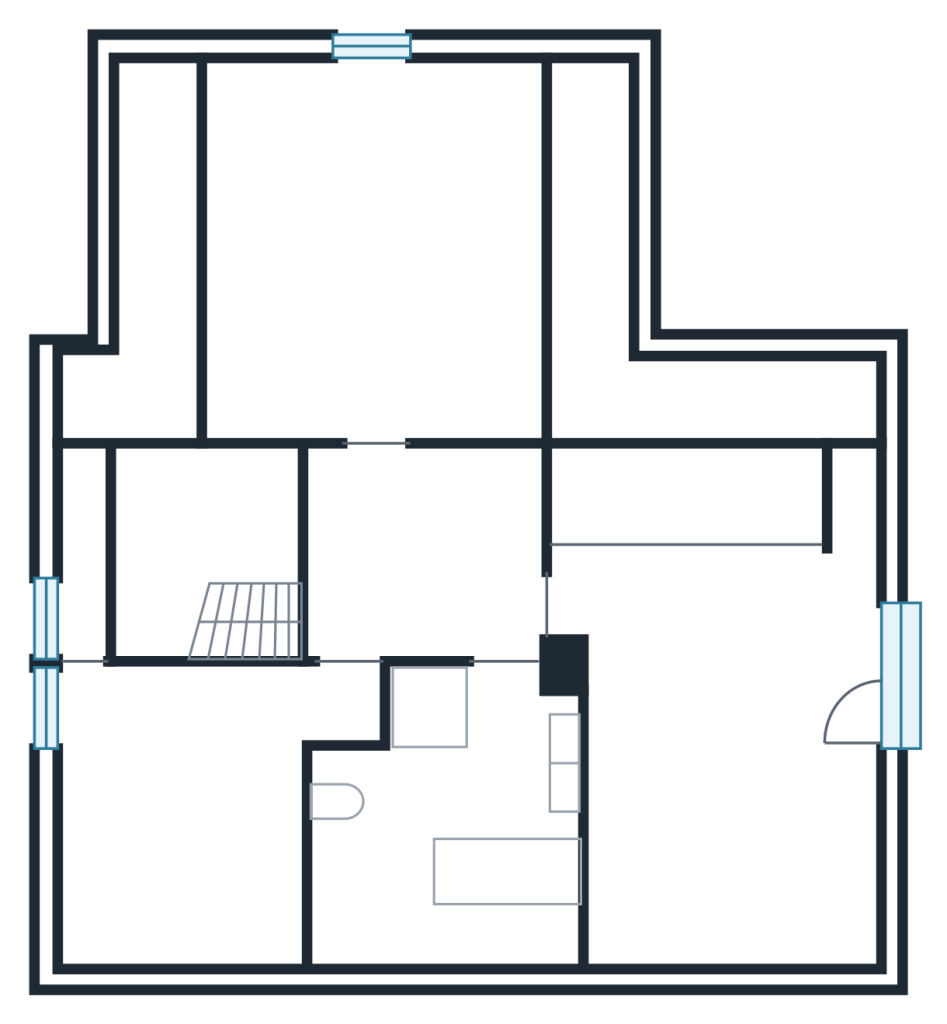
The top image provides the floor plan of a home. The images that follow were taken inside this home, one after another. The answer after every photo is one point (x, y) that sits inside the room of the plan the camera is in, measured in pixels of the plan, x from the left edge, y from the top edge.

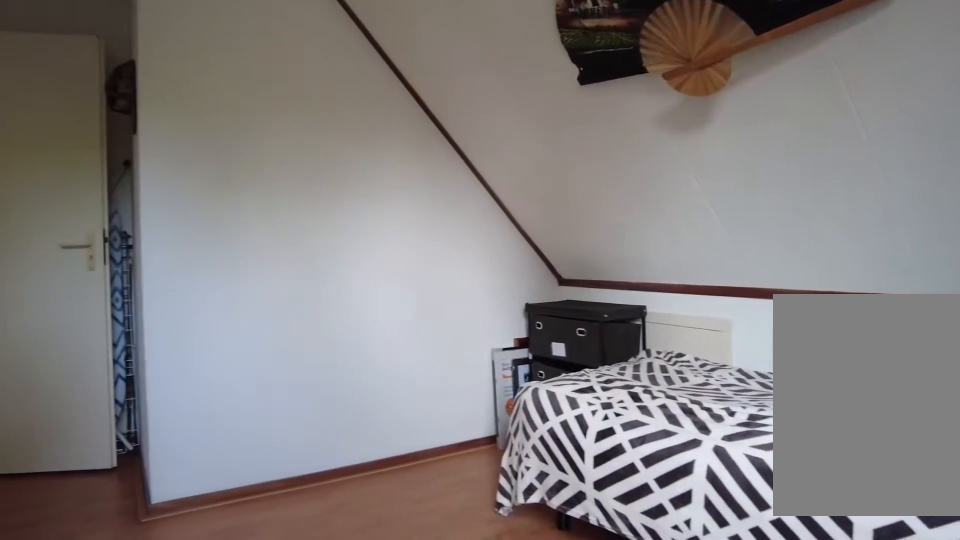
(198, 760)
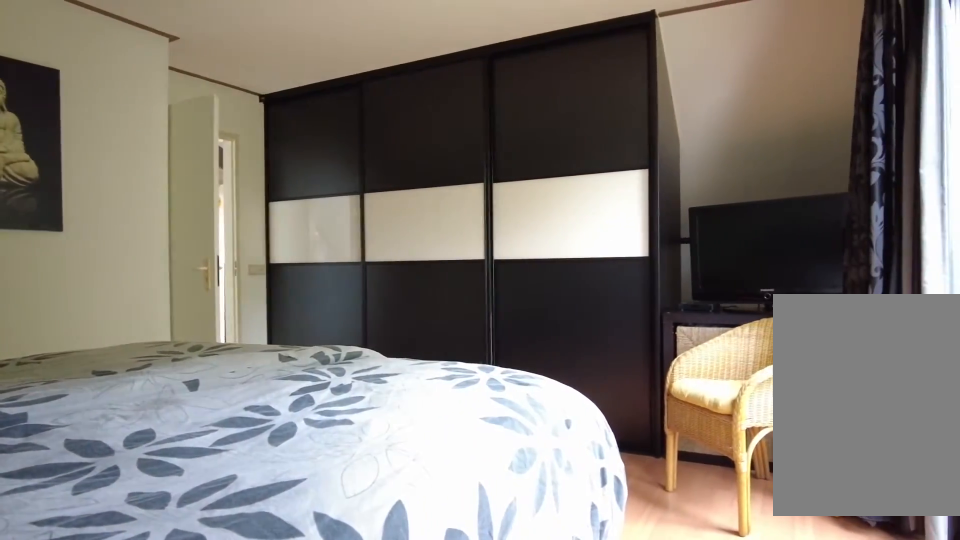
(733, 695)
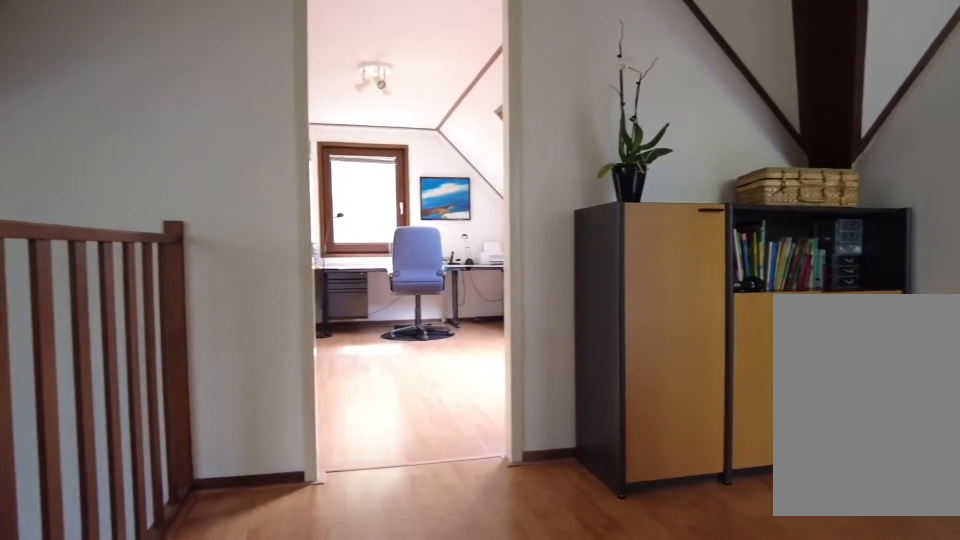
(426, 556)
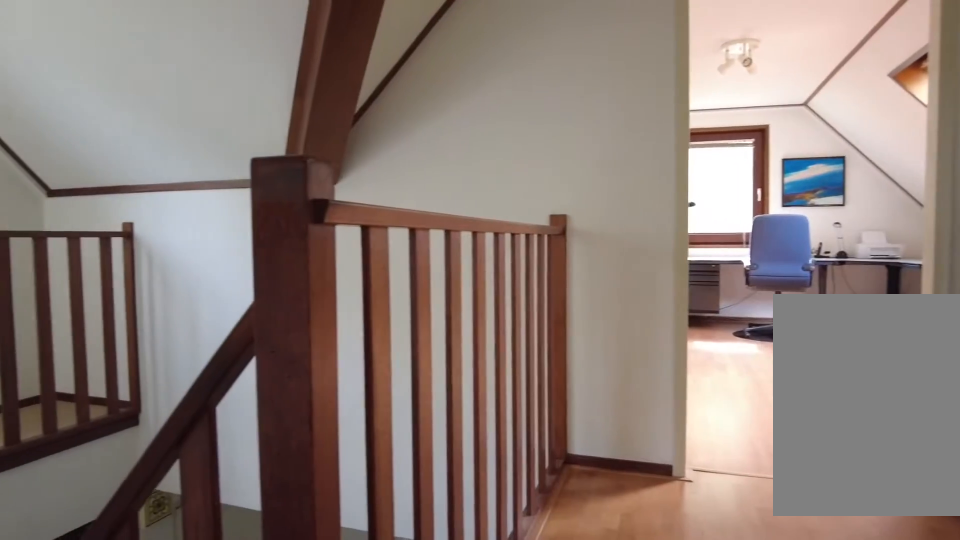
(426, 556)
